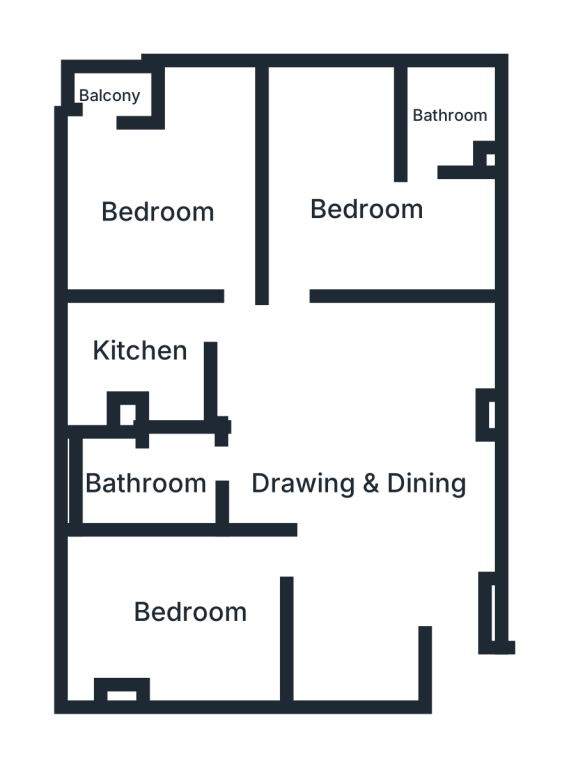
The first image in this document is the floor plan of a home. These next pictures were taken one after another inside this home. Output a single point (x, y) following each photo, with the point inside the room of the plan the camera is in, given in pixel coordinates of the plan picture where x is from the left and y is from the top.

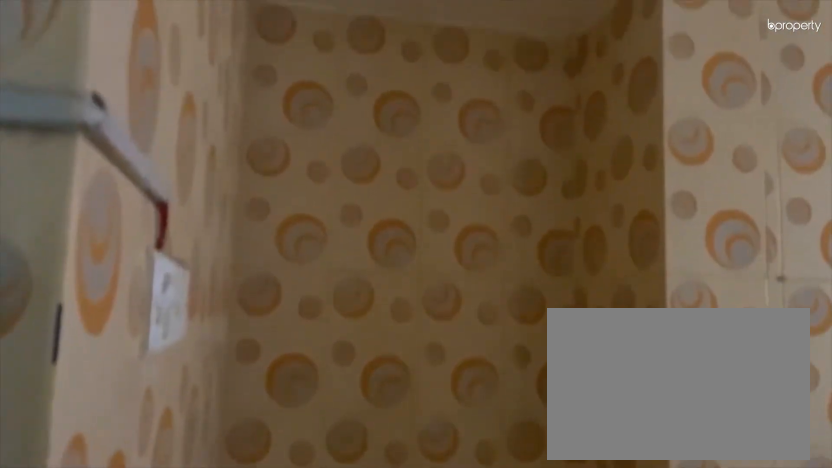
(143, 349)
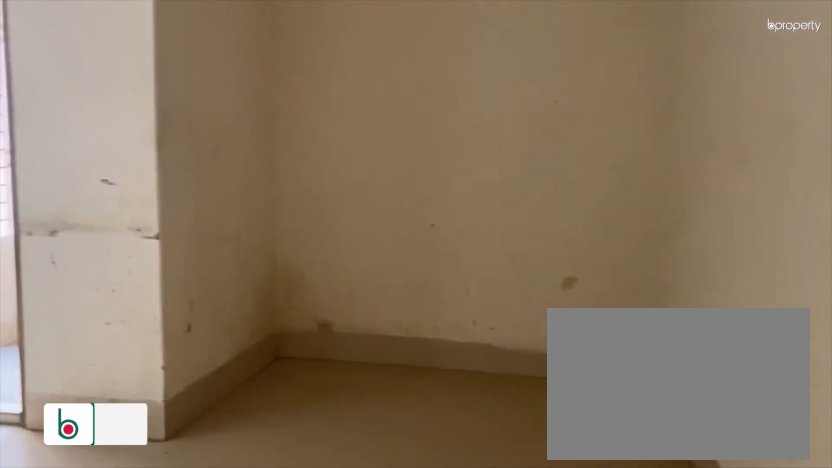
(154, 213)
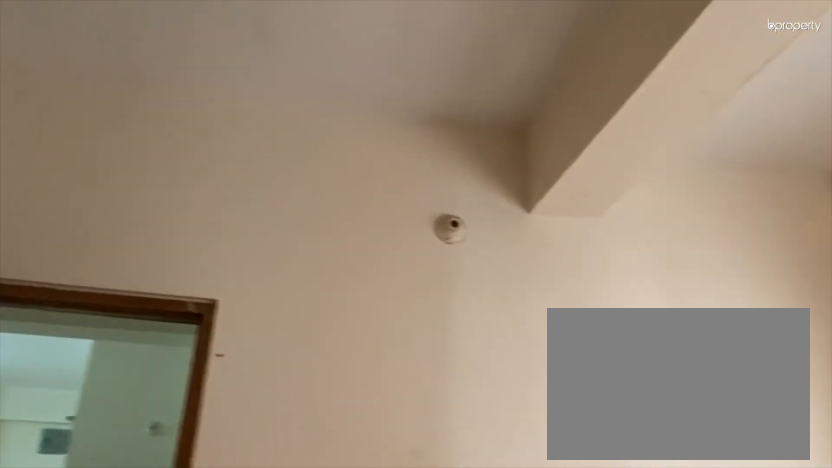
(154, 213)
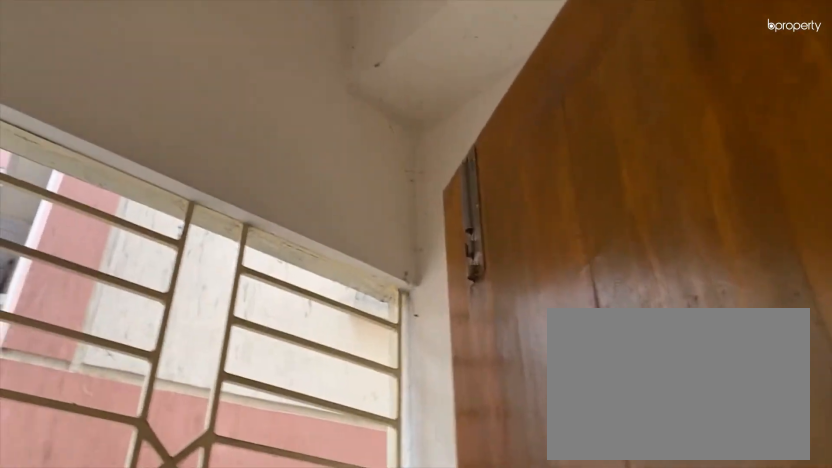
(110, 96)
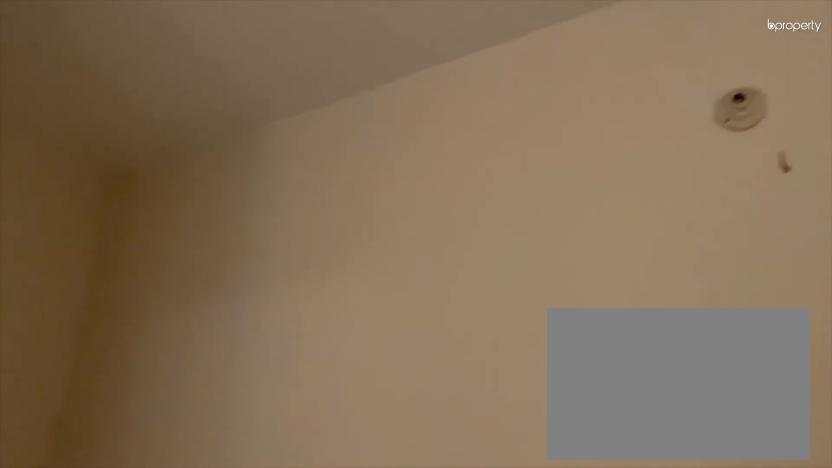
(360, 208)
